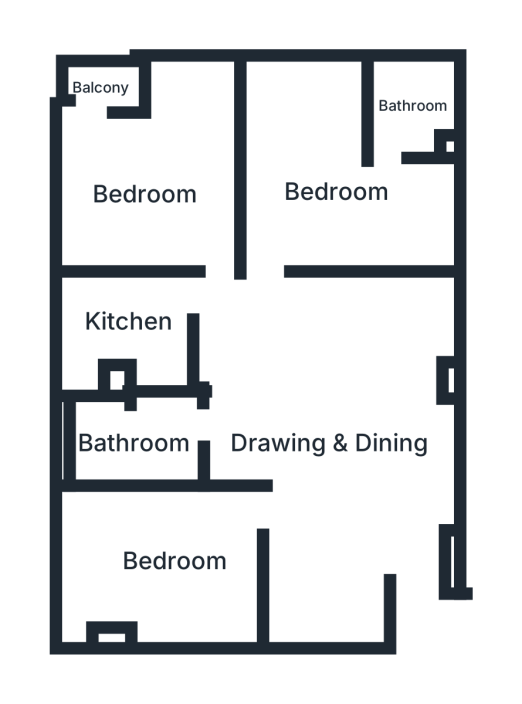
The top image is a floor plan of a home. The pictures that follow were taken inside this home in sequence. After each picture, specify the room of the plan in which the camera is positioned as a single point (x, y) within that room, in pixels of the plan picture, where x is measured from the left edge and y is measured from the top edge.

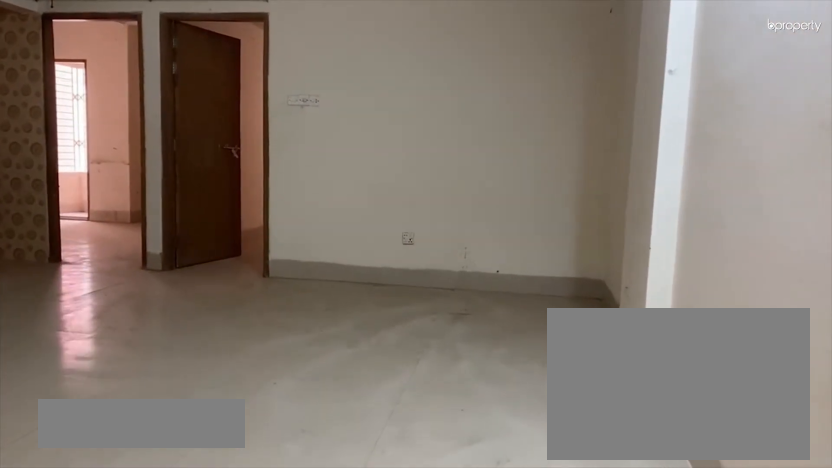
(332, 450)
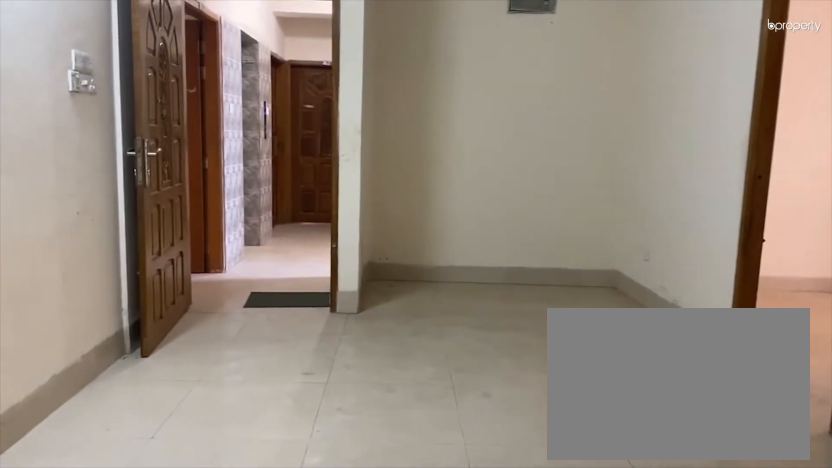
(332, 450)
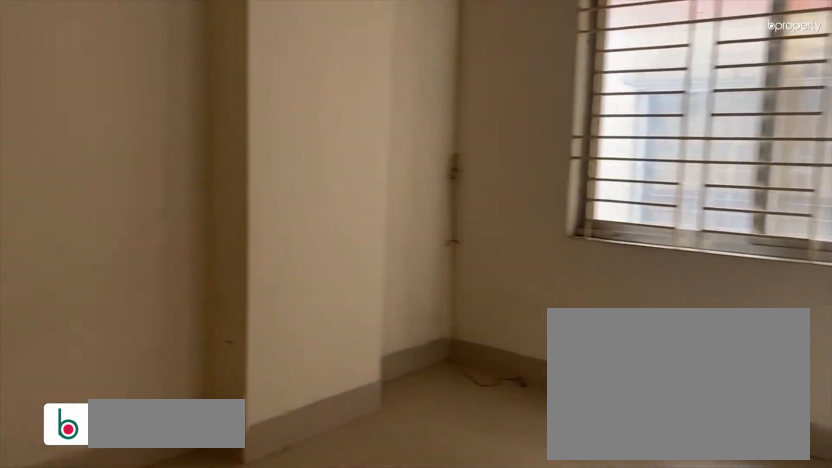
(180, 555)
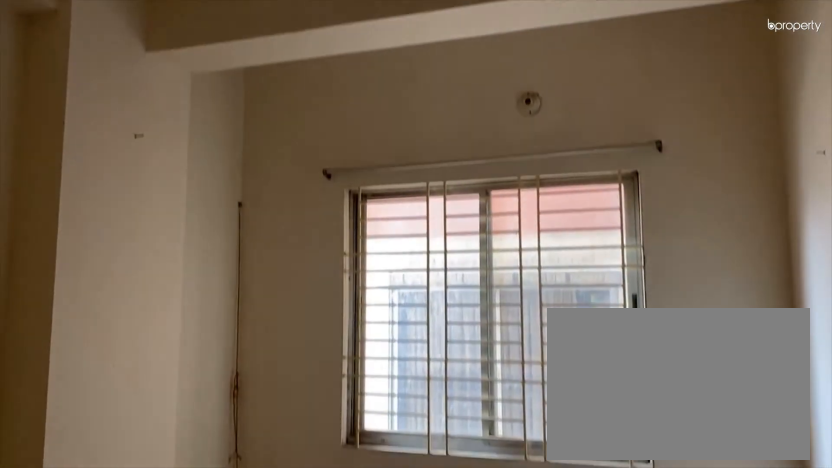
(180, 555)
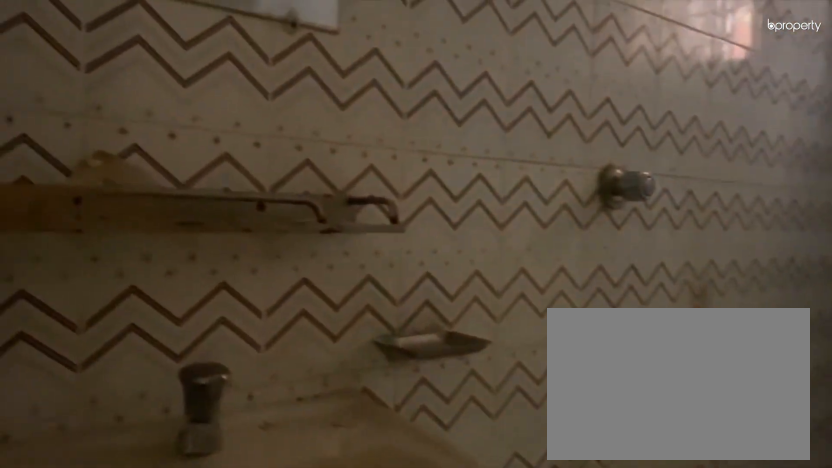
(143, 440)
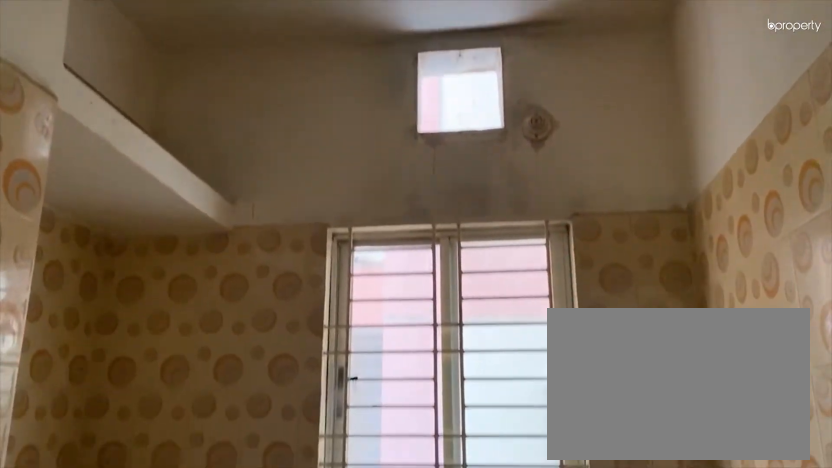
(132, 320)
